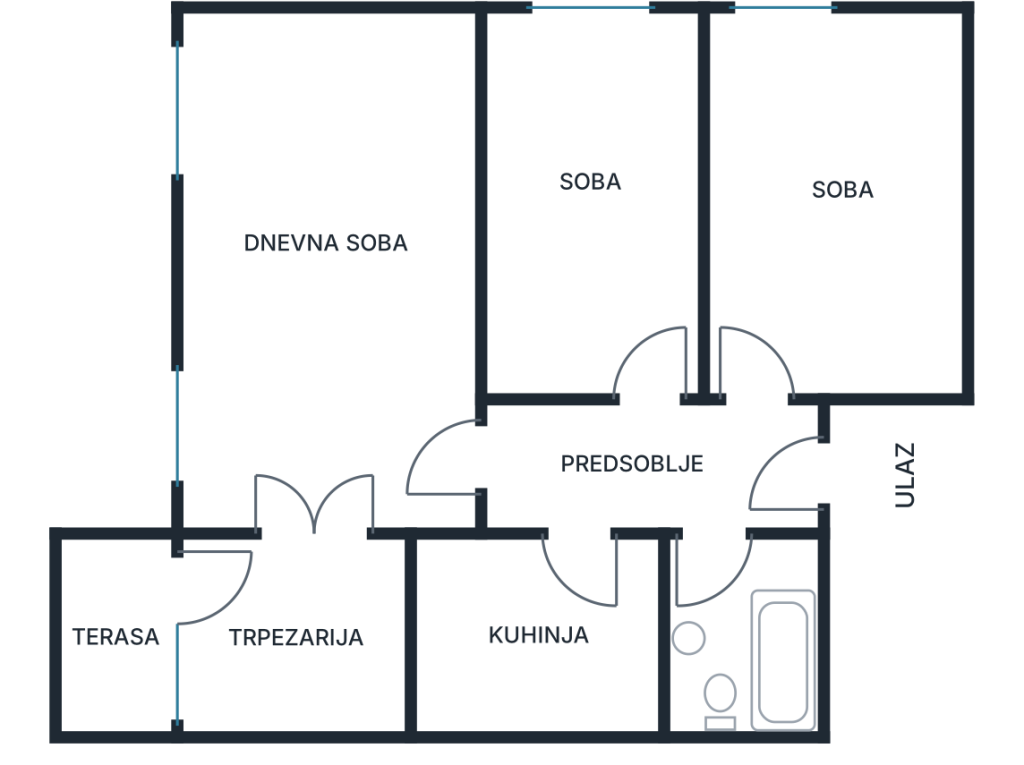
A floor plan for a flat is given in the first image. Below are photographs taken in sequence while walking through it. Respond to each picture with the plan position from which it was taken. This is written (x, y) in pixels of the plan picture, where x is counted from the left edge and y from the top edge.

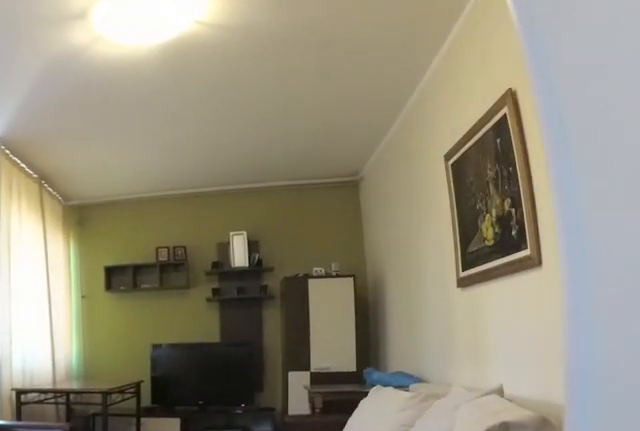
(334, 548)
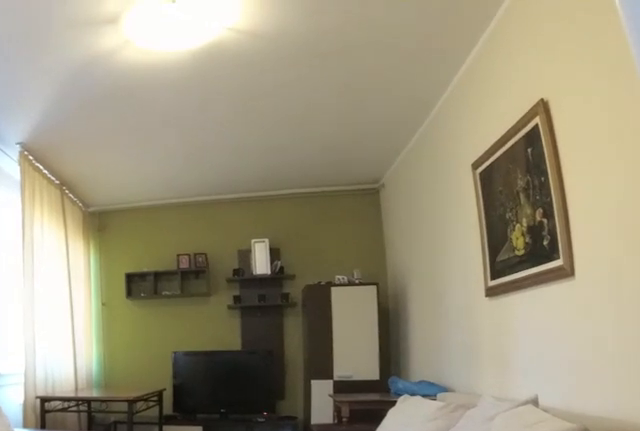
(320, 538)
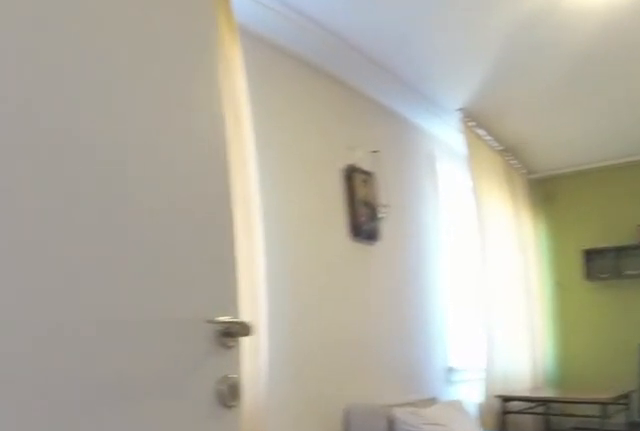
(315, 543)
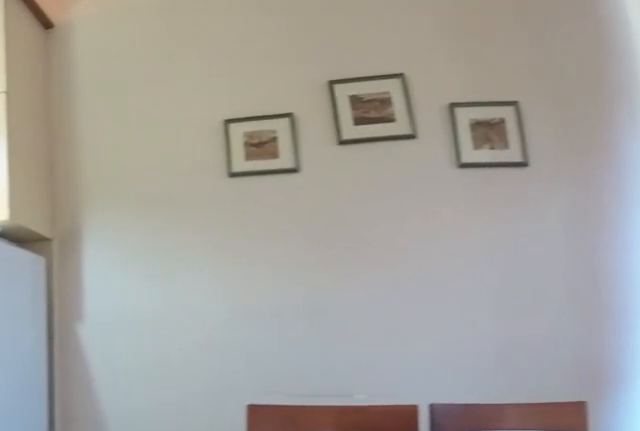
(255, 545)
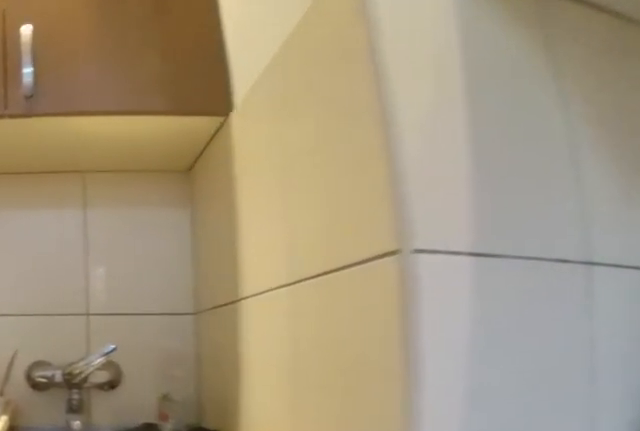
(535, 664)
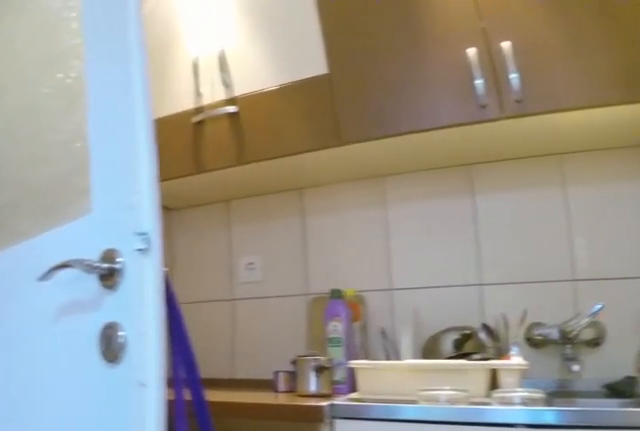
(553, 698)
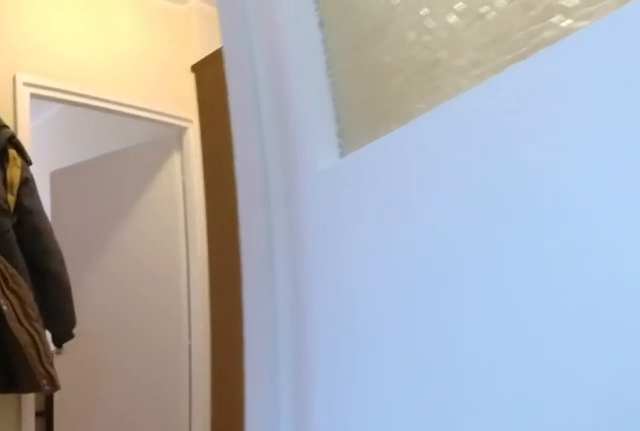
(565, 616)
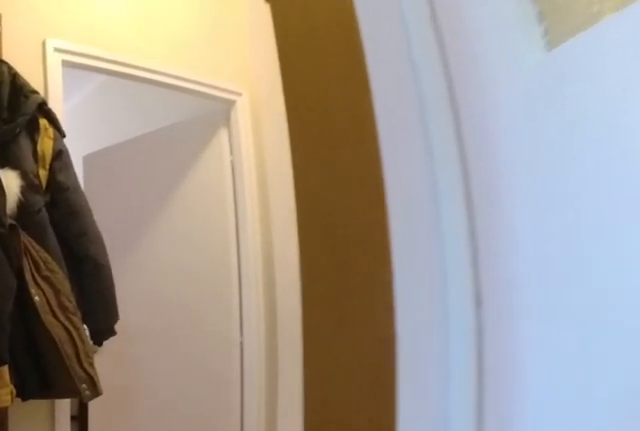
(569, 589)
